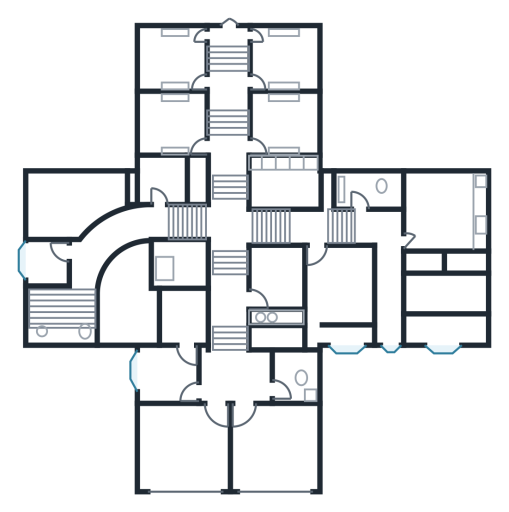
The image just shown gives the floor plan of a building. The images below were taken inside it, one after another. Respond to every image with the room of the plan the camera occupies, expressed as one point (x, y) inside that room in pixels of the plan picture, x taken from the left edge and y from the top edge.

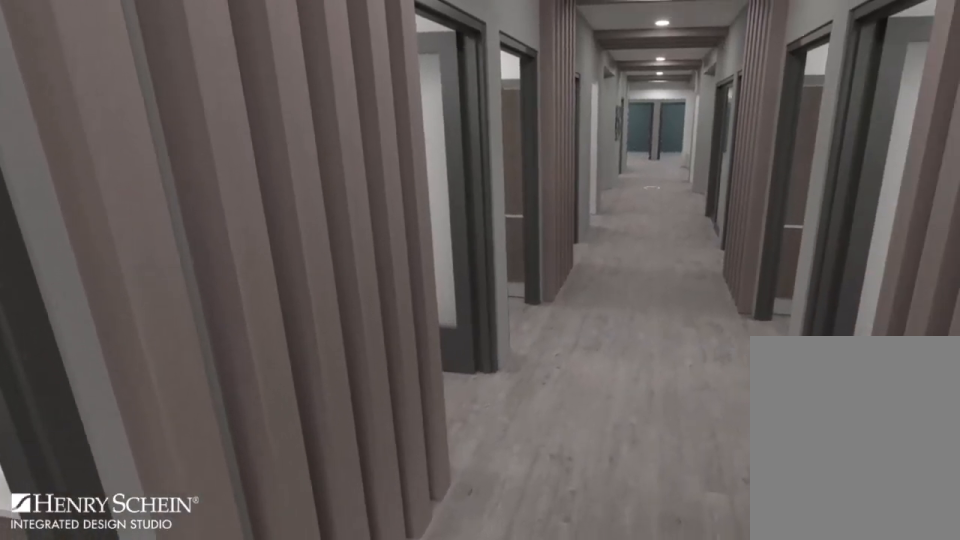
(229, 64)
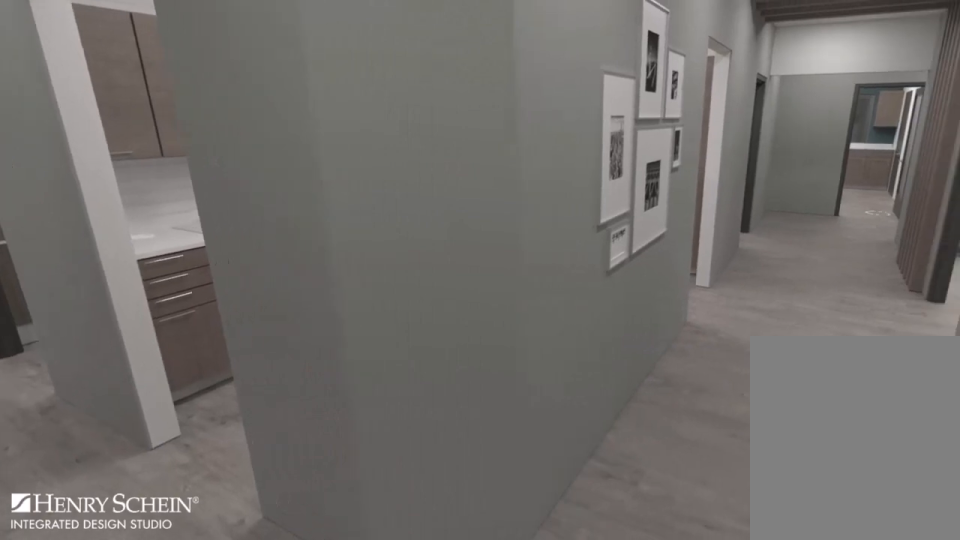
(229, 226)
